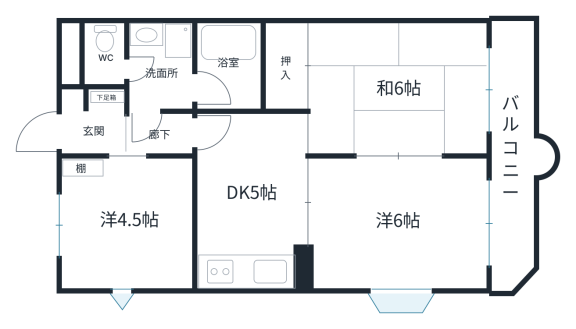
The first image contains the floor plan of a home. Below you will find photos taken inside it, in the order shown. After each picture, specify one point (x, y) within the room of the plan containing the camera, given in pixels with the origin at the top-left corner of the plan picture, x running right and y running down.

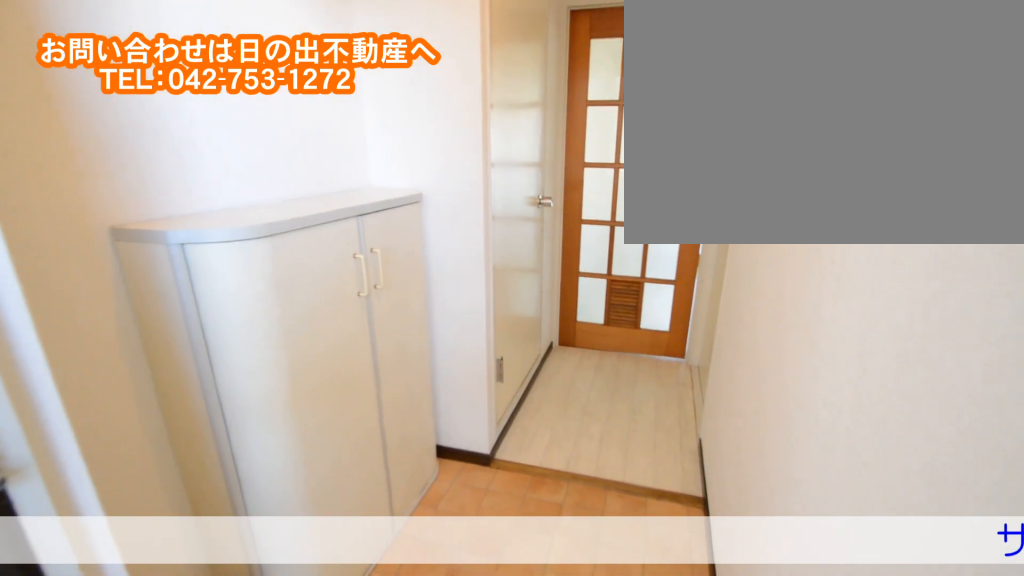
(116, 131)
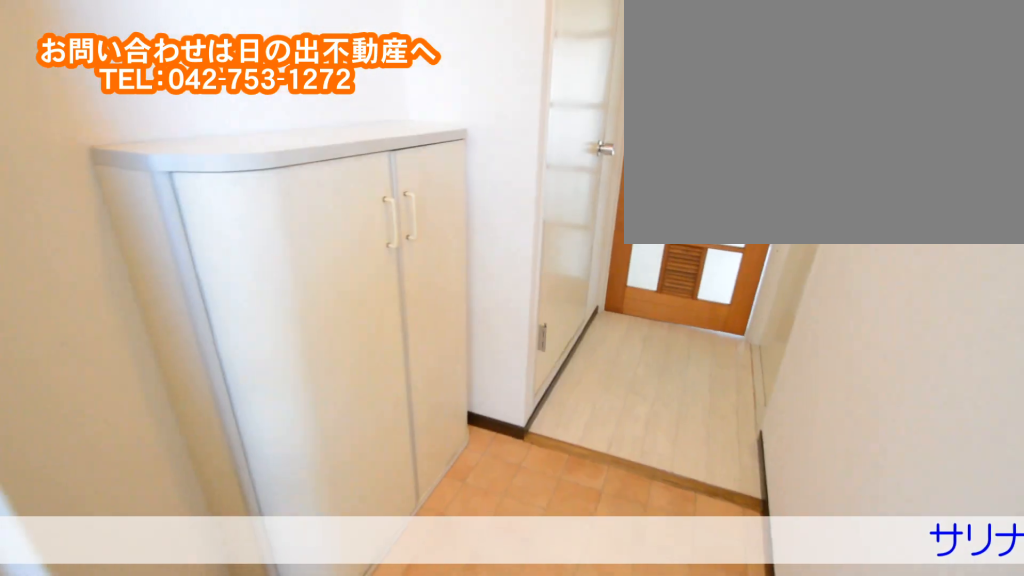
(116, 131)
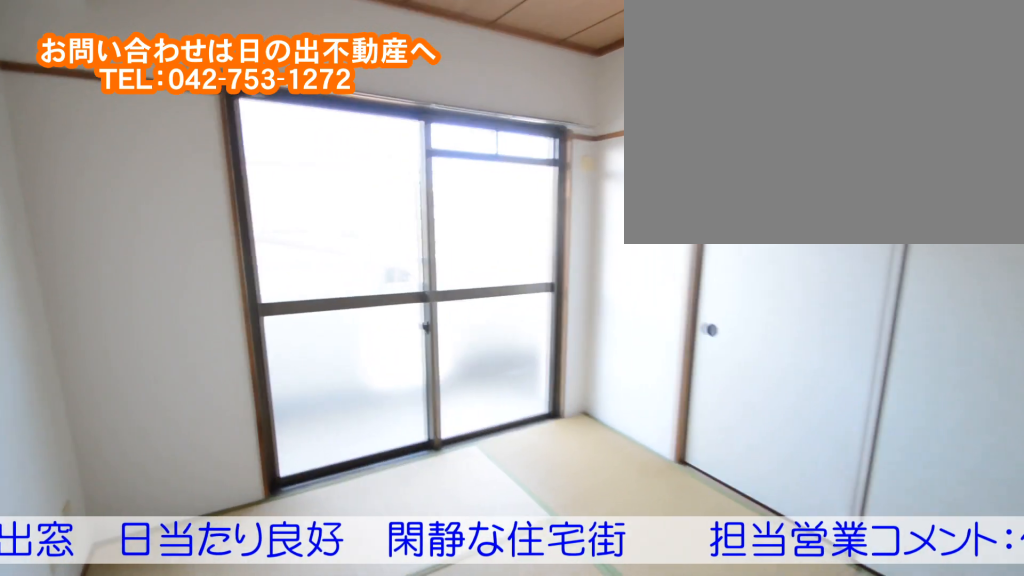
(394, 113)
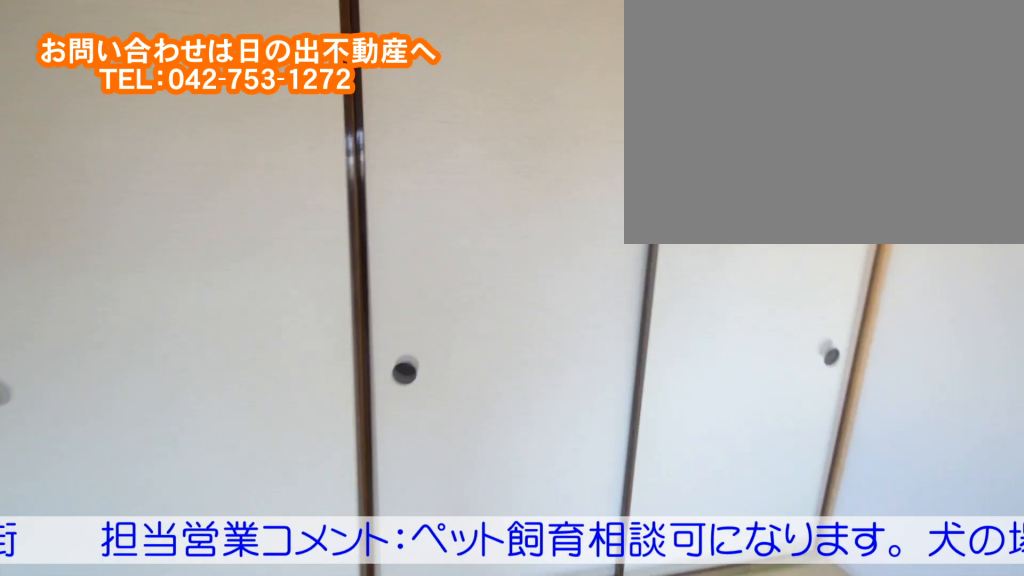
(394, 113)
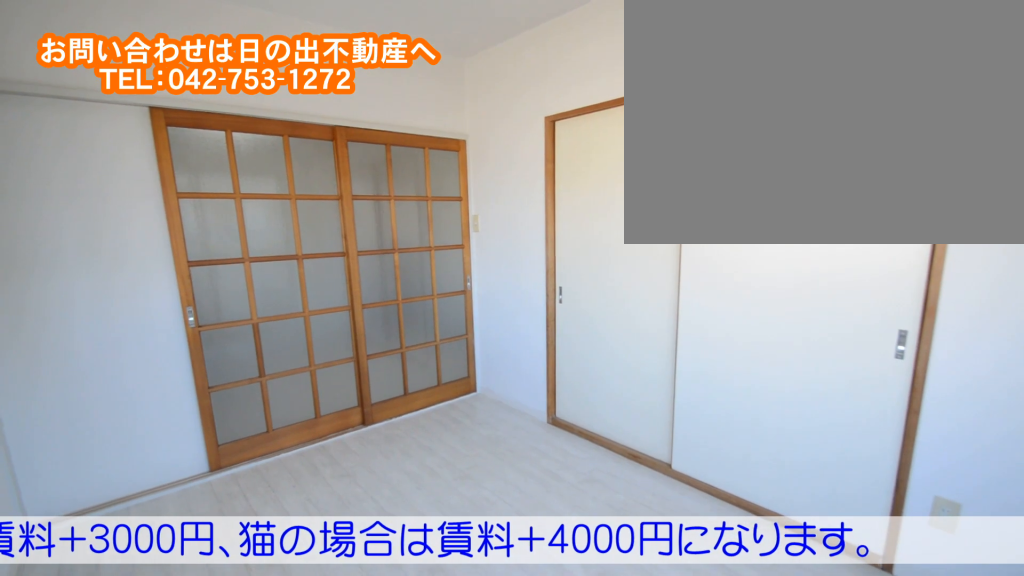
(403, 239)
